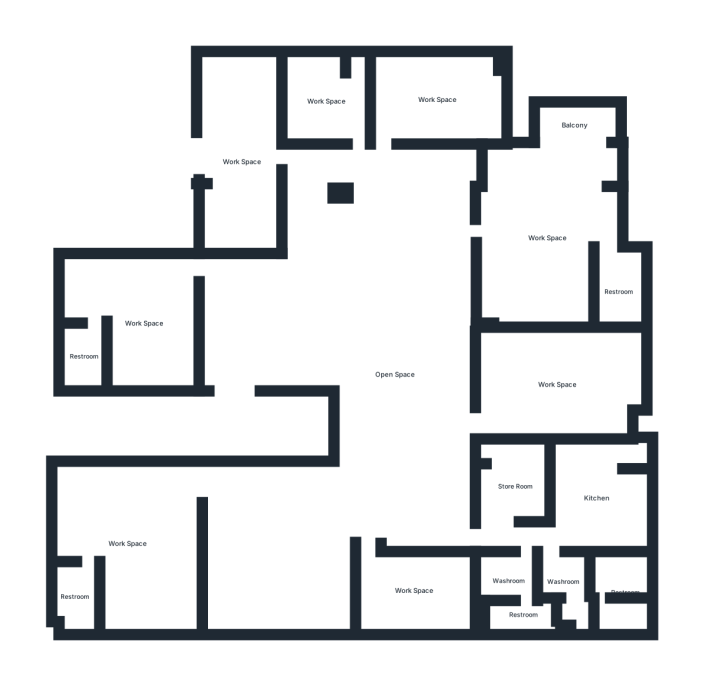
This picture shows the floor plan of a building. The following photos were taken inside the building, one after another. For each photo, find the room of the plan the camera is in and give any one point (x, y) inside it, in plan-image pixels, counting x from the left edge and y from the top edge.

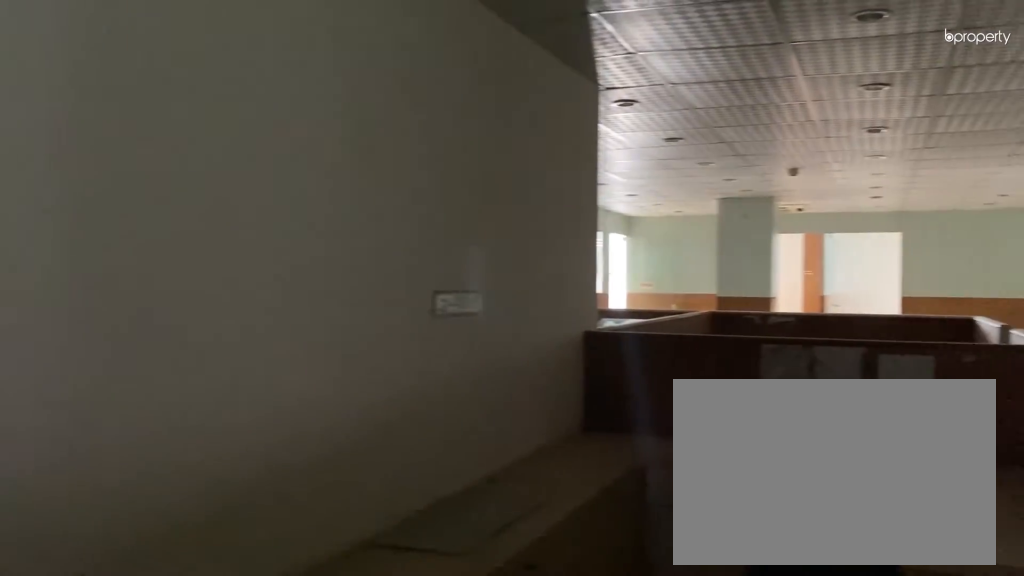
(402, 375)
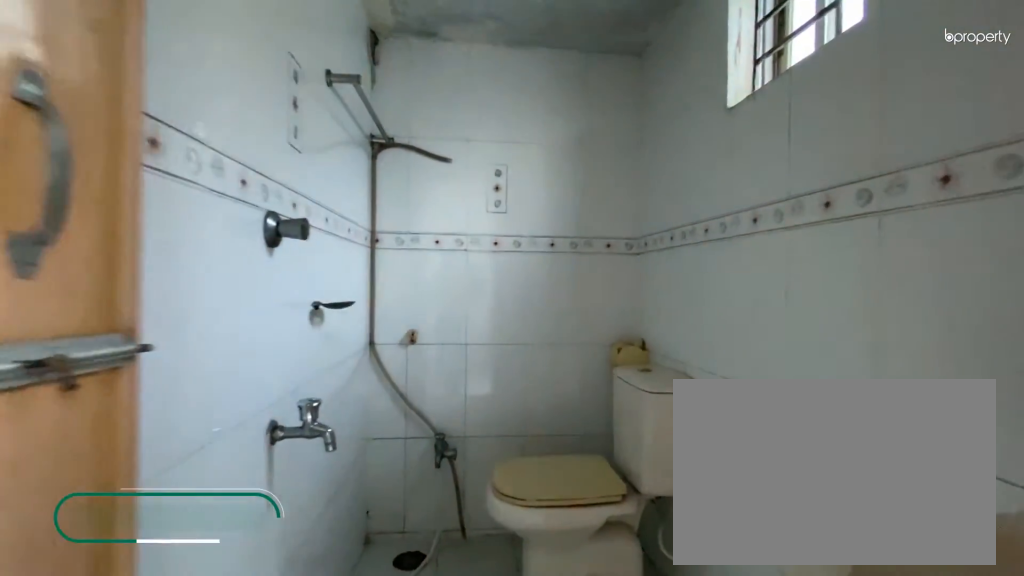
(88, 357)
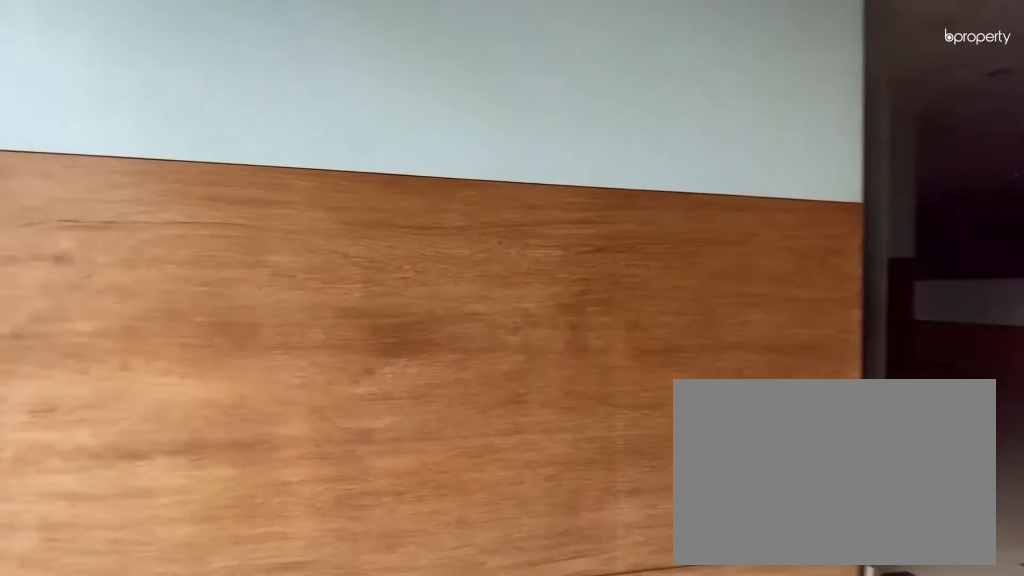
(240, 159)
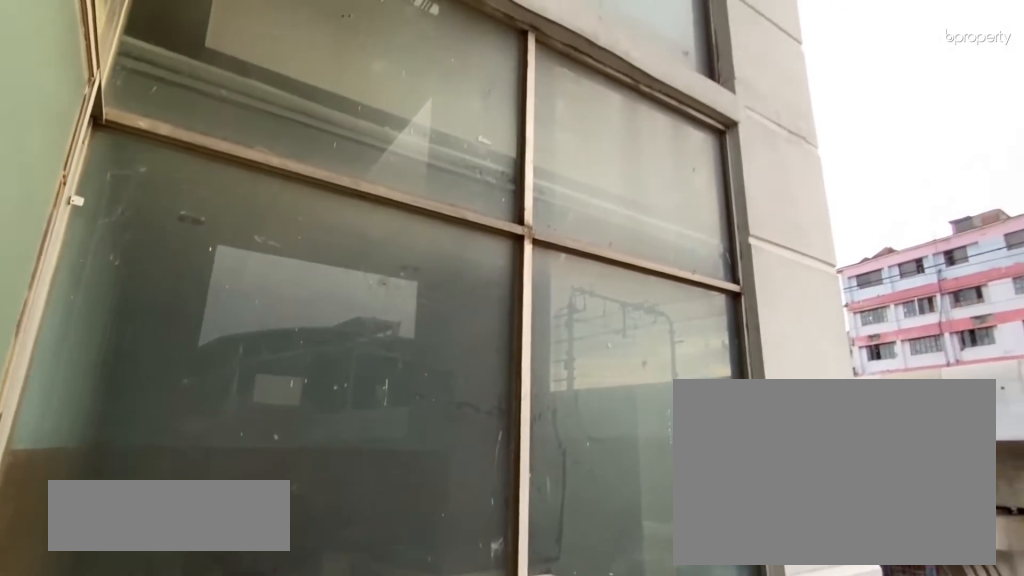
(572, 126)
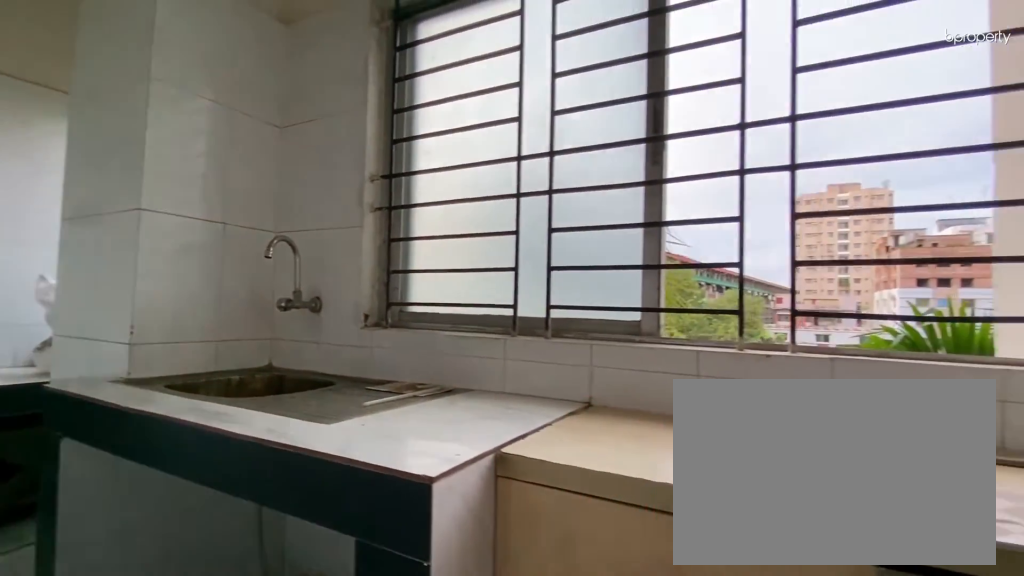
(598, 501)
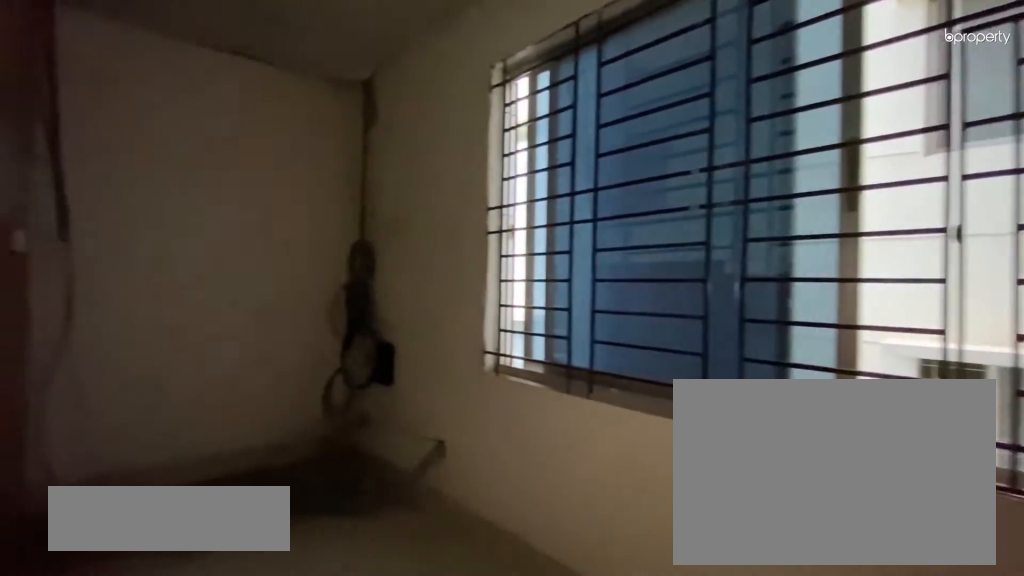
(418, 593)
